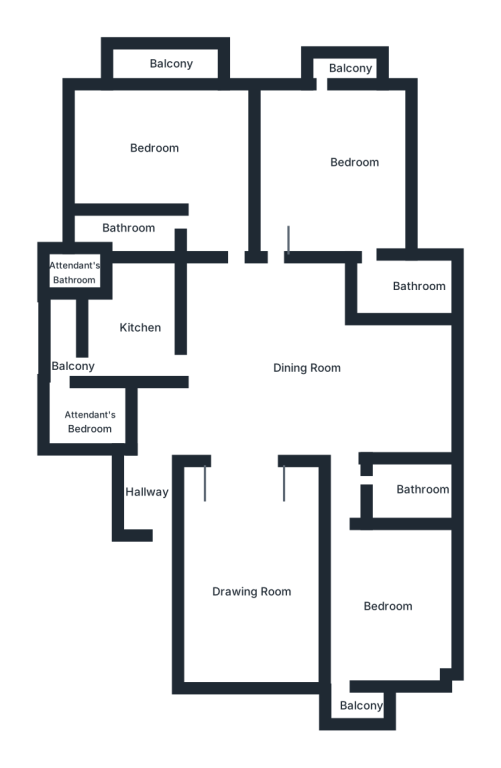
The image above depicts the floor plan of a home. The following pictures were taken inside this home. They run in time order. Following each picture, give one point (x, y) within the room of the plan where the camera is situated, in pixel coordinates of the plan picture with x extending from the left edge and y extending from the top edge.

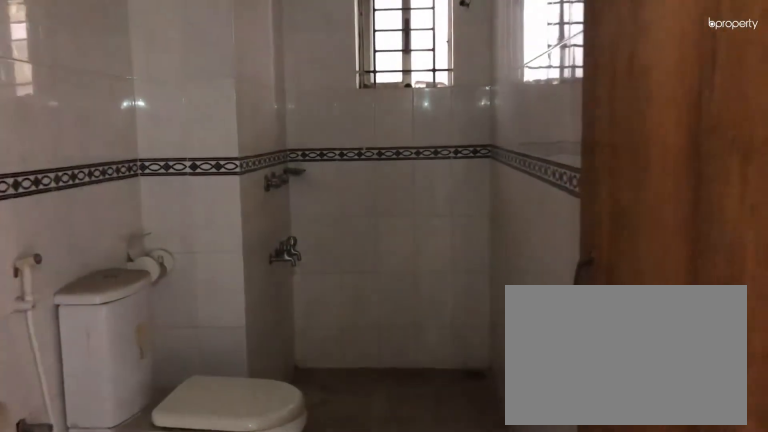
(144, 231)
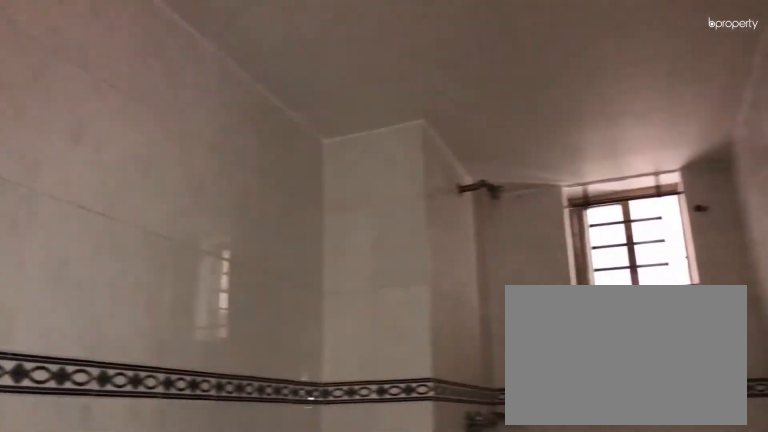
(144, 231)
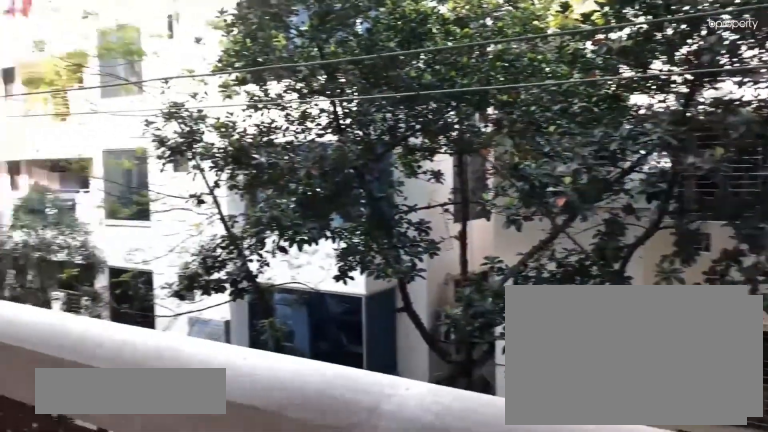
(196, 65)
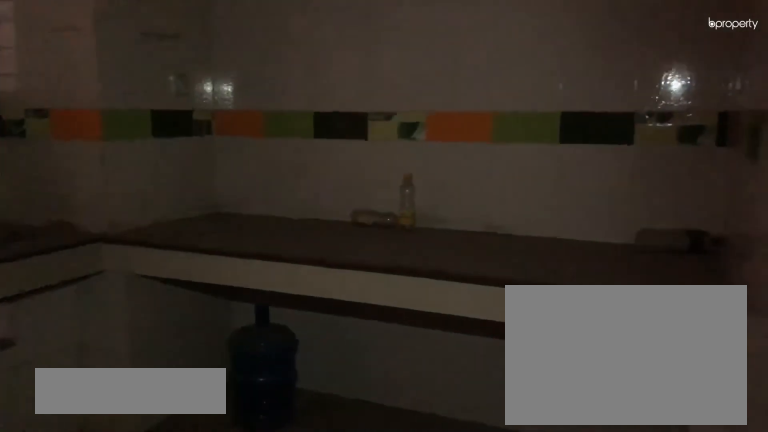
(140, 324)
